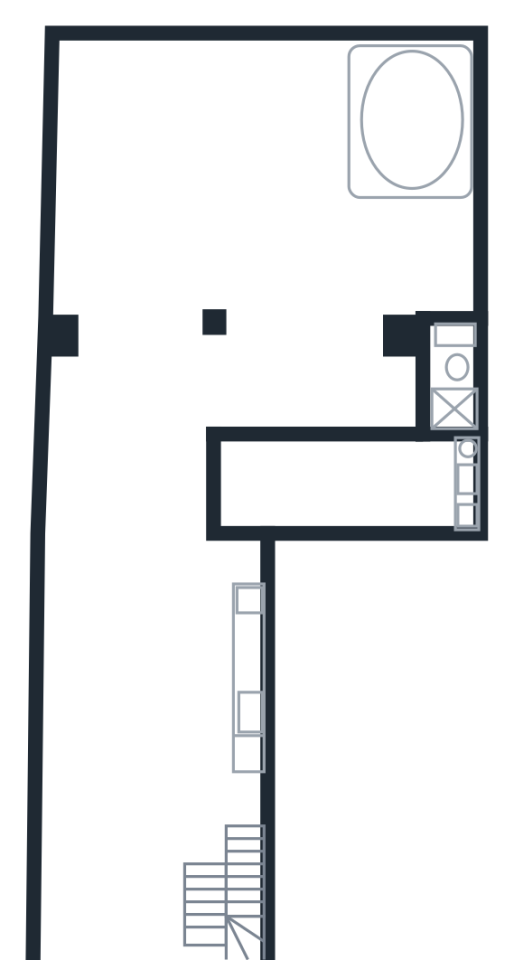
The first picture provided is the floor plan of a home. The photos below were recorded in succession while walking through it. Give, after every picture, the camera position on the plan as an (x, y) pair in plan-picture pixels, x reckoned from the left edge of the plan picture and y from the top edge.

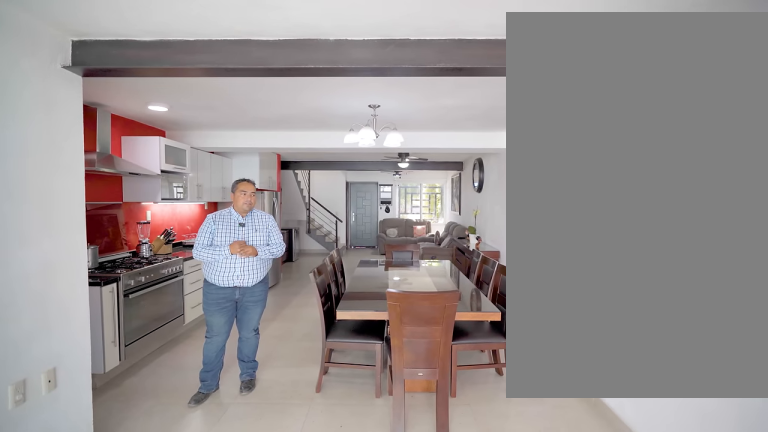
(189, 584)
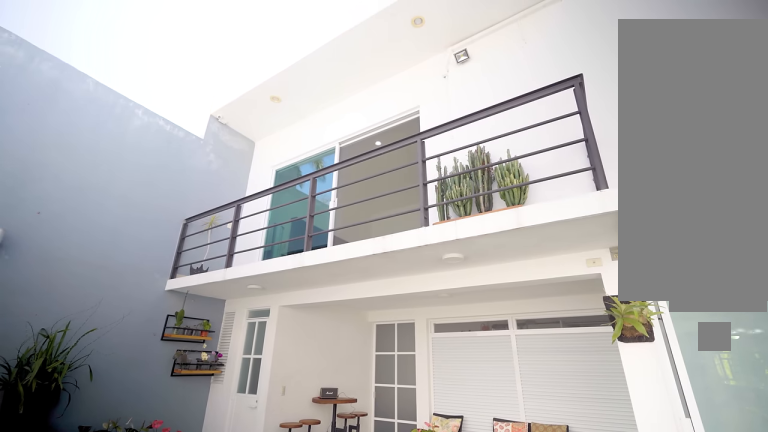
(224, 176)
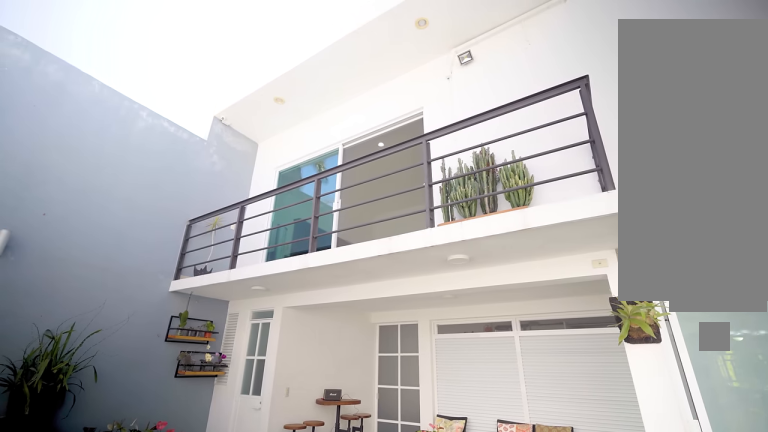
(224, 176)
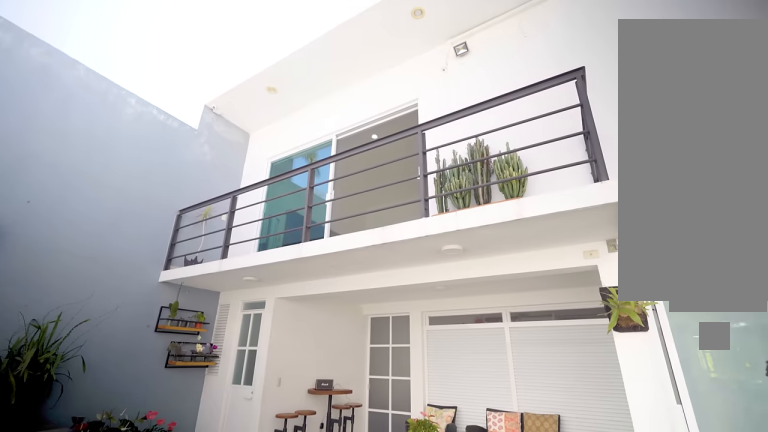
(223, 175)
